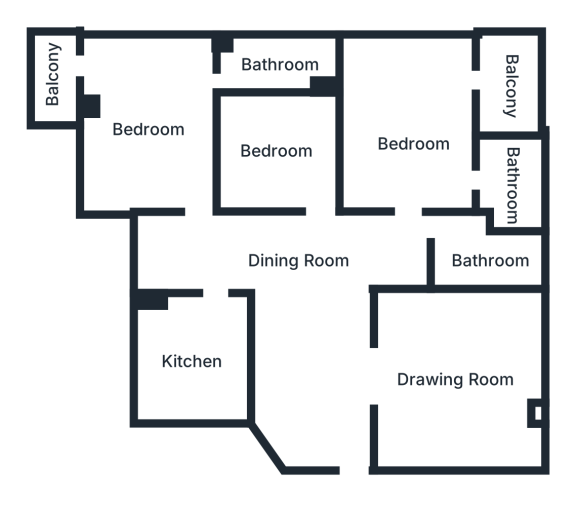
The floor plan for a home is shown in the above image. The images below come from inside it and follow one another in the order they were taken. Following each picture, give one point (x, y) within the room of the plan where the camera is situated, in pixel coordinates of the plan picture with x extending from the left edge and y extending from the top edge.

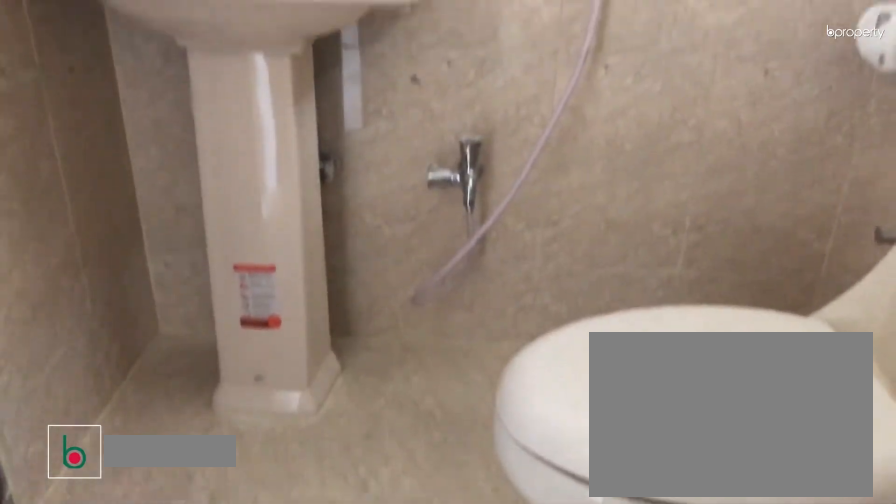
(514, 182)
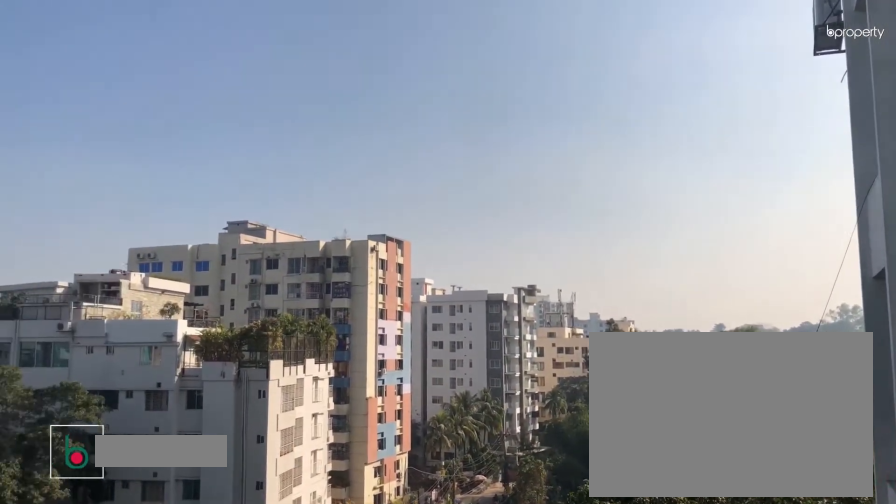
(511, 86)
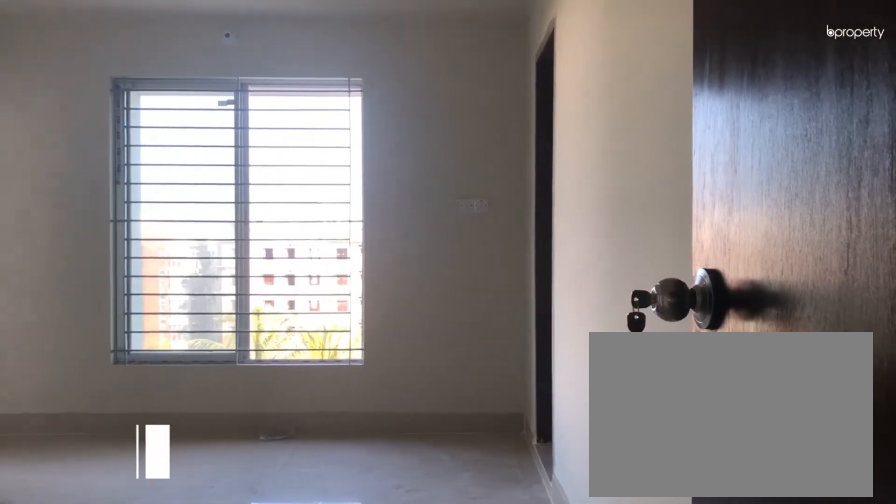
(150, 129)
